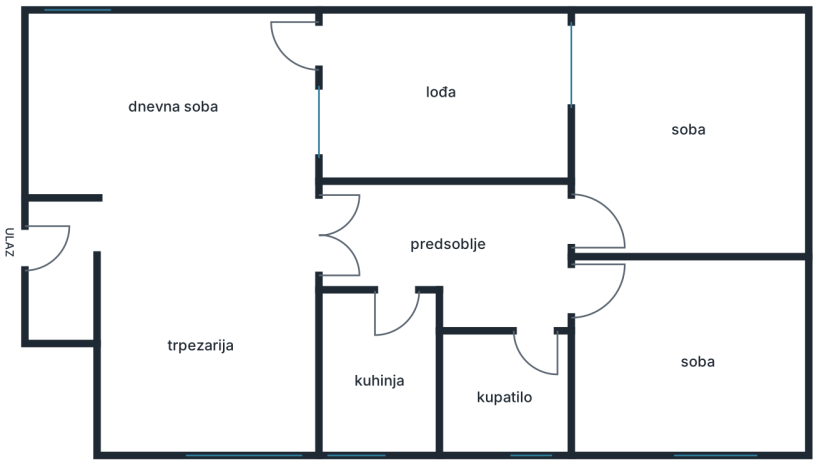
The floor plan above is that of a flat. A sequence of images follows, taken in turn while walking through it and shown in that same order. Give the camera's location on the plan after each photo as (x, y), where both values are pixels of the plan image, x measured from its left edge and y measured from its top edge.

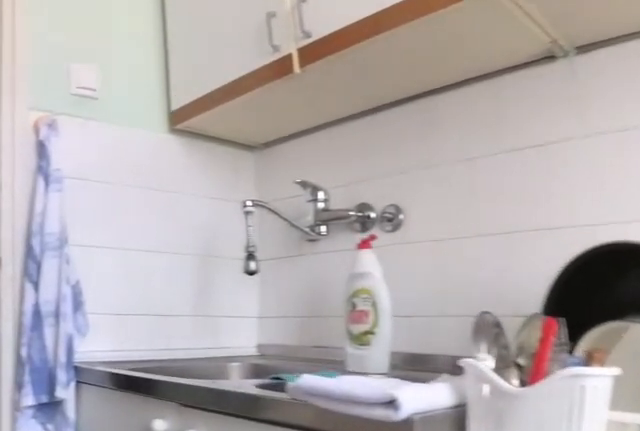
(377, 435)
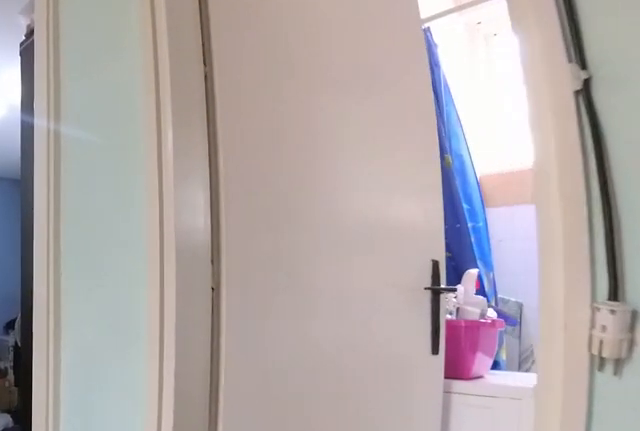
(466, 281)
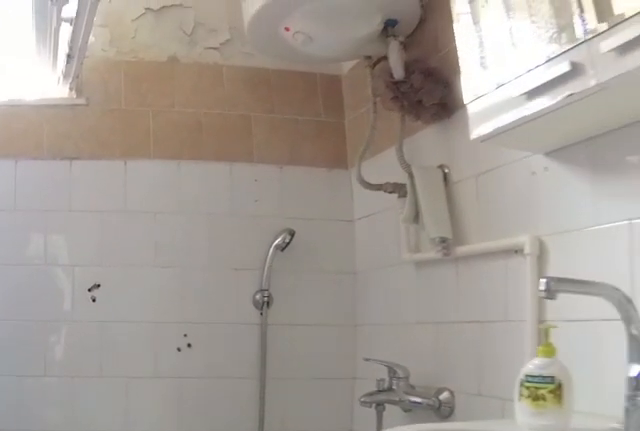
(527, 353)
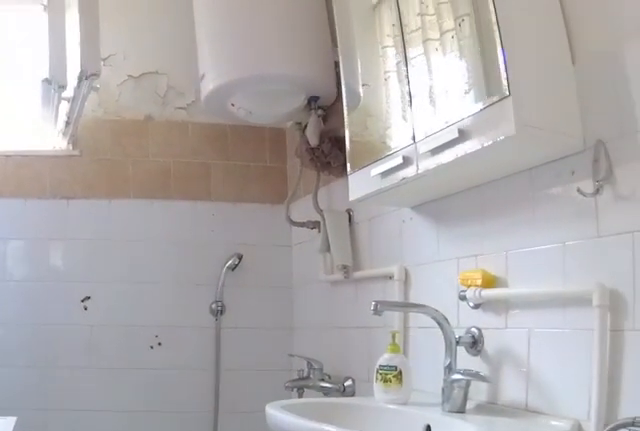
(528, 326)
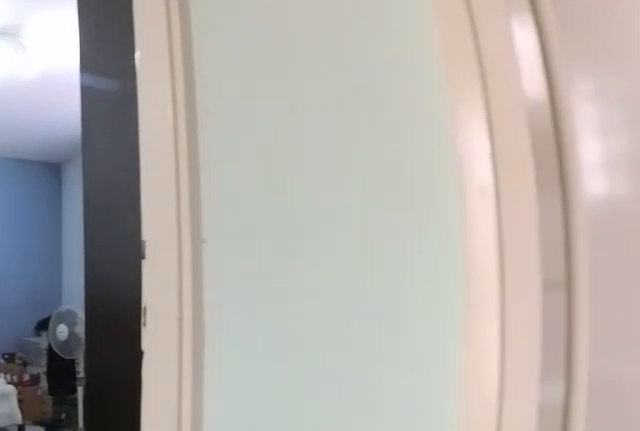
(514, 292)
